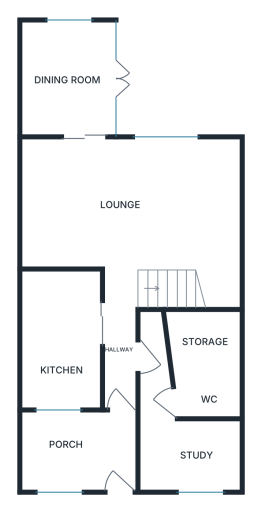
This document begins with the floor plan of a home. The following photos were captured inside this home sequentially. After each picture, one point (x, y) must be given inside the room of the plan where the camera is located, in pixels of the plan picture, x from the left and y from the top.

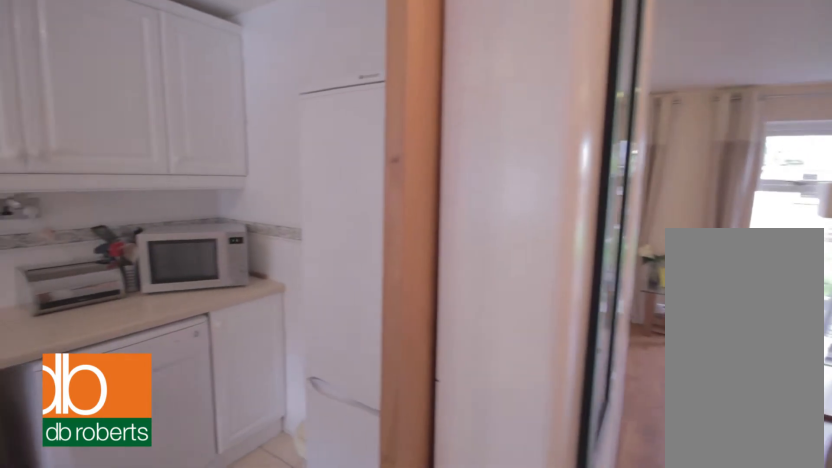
(62, 339)
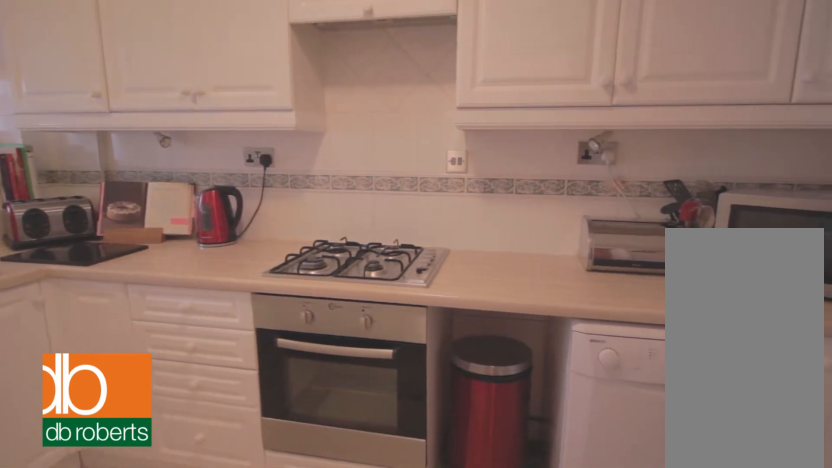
(62, 339)
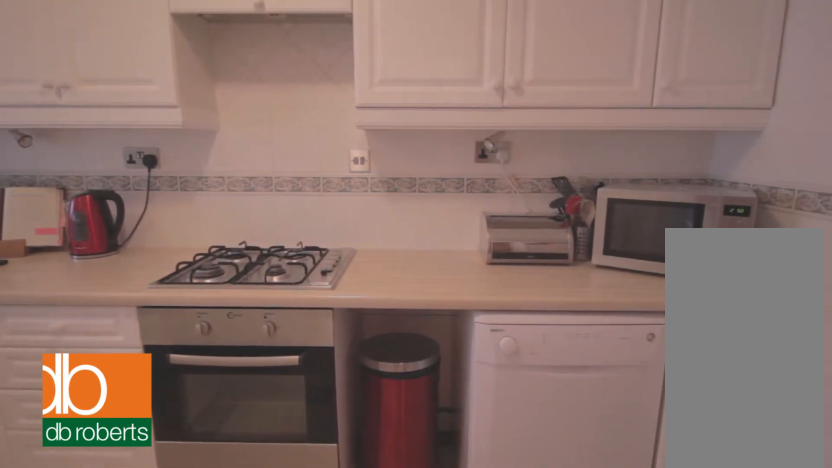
(62, 339)
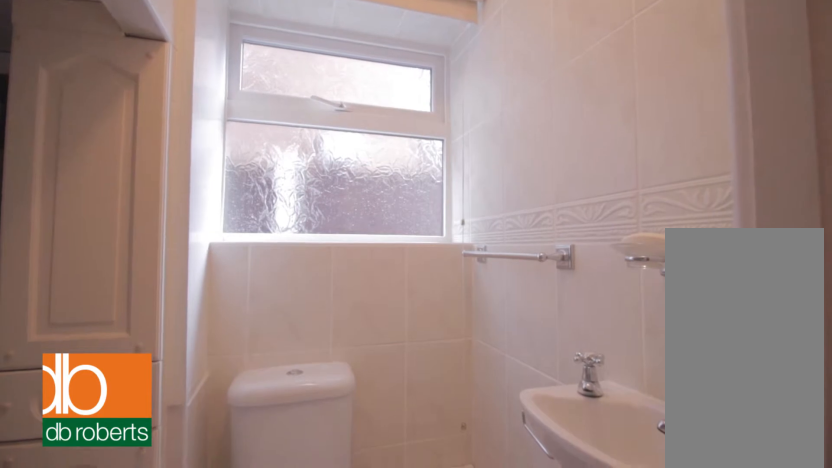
(205, 362)
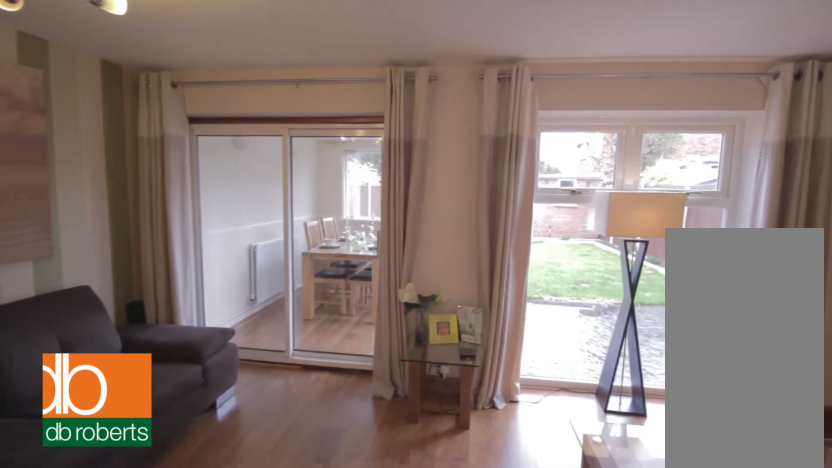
(131, 218)
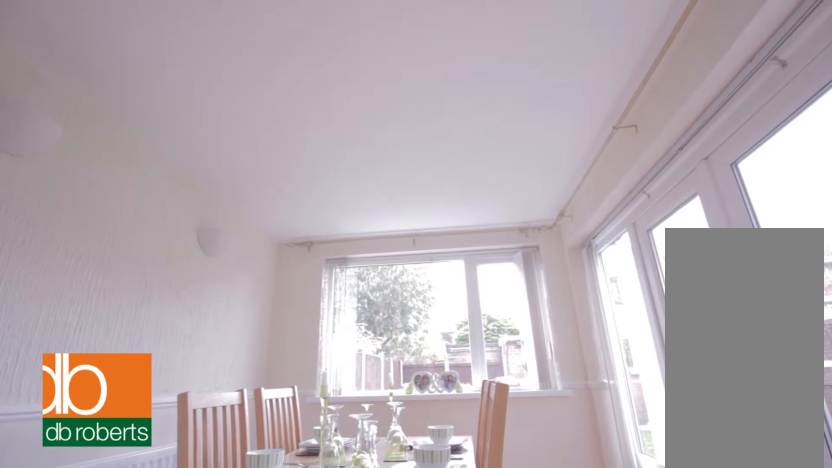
(68, 80)
